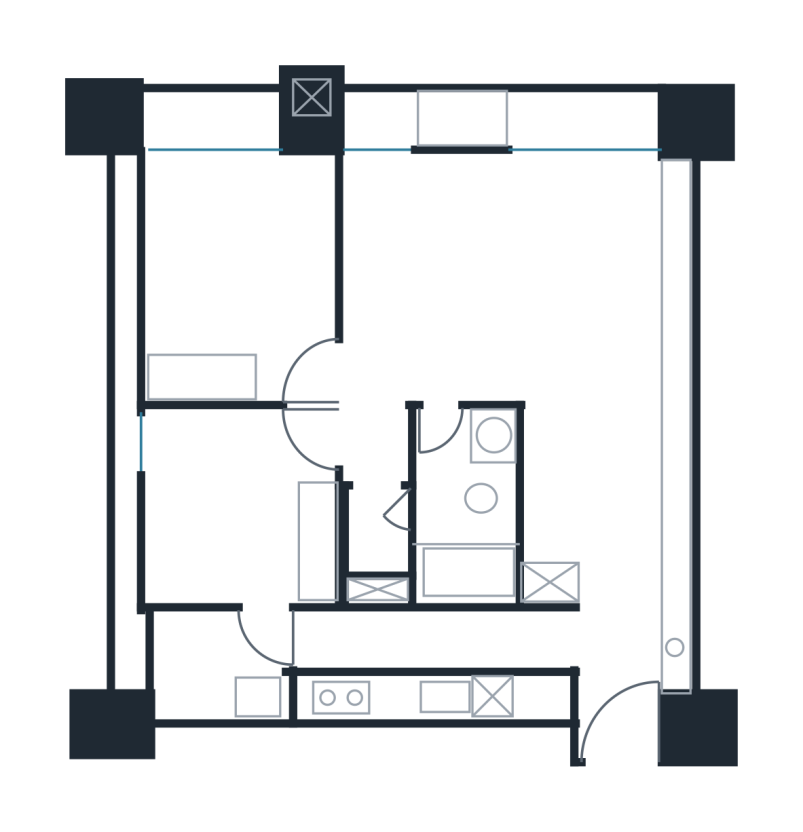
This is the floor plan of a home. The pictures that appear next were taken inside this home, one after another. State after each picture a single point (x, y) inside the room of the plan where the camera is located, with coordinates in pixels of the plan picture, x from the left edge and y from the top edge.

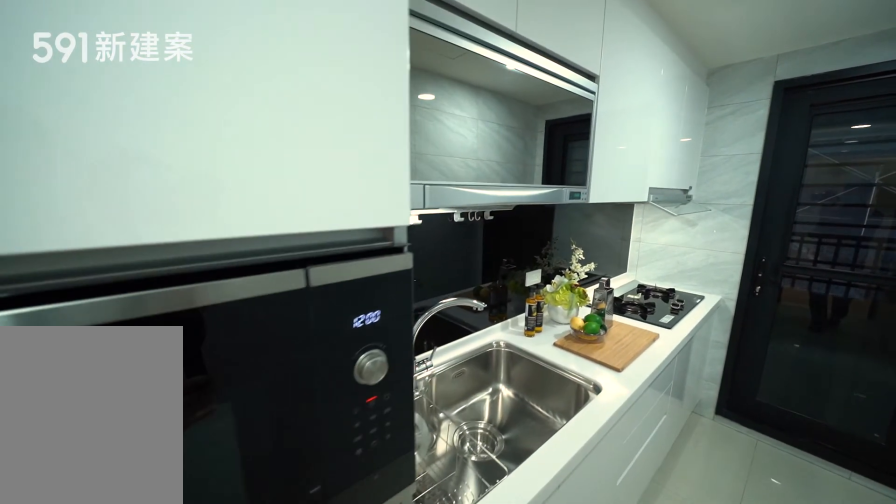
(426, 658)
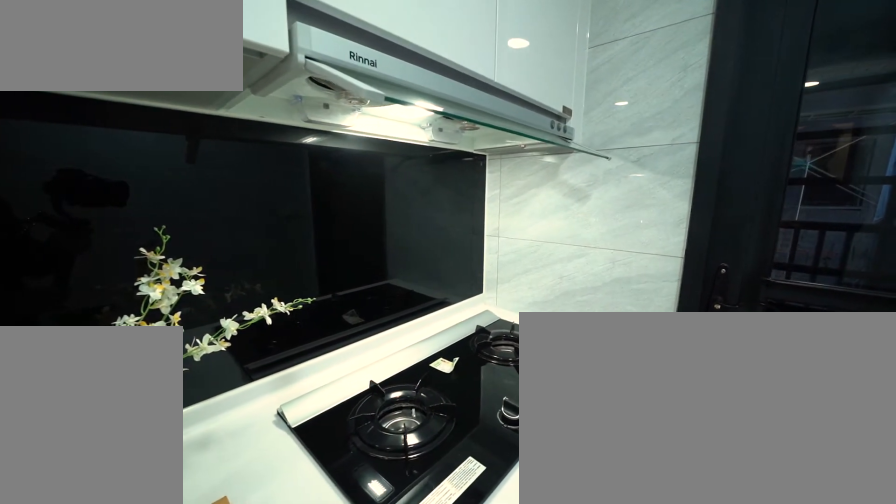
(426, 658)
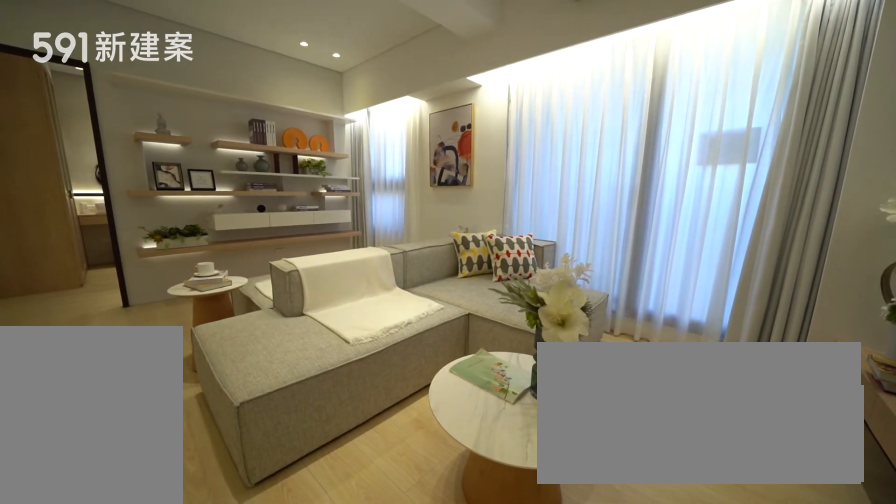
(583, 243)
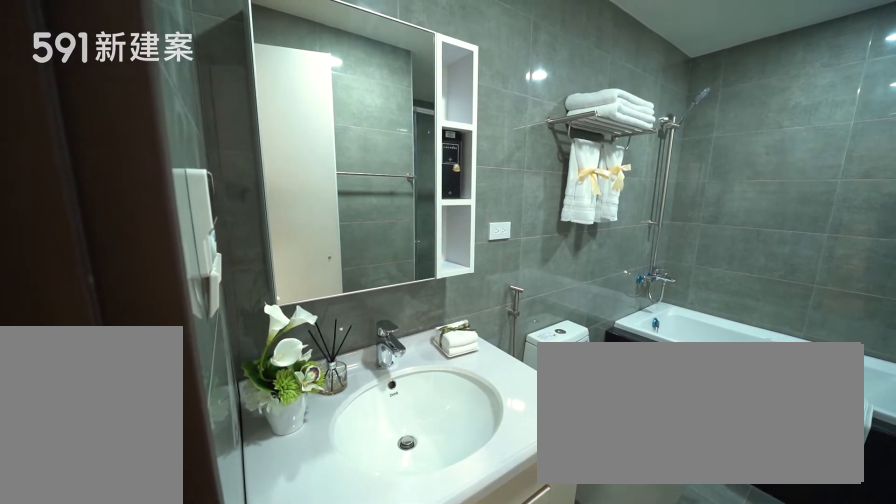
(460, 507)
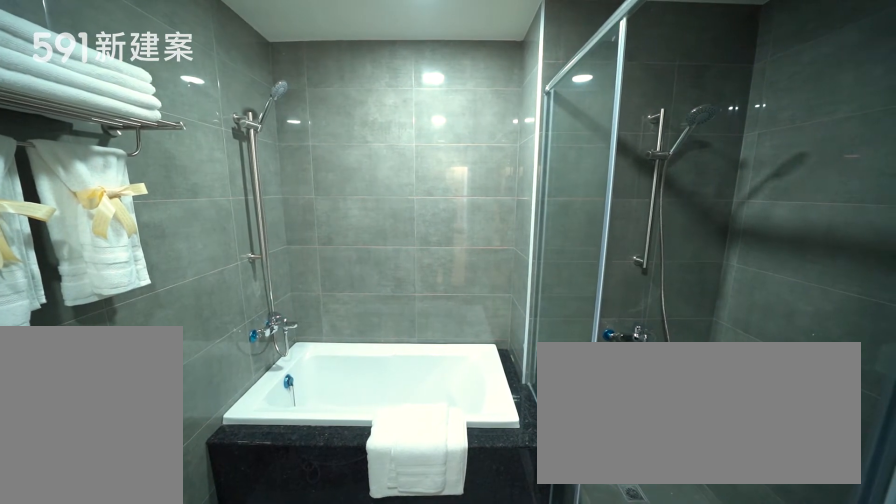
(460, 507)
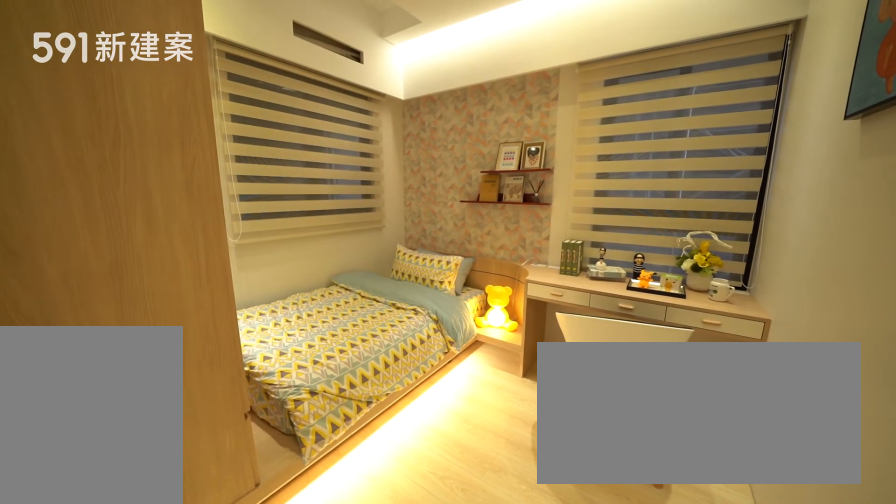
(244, 508)
